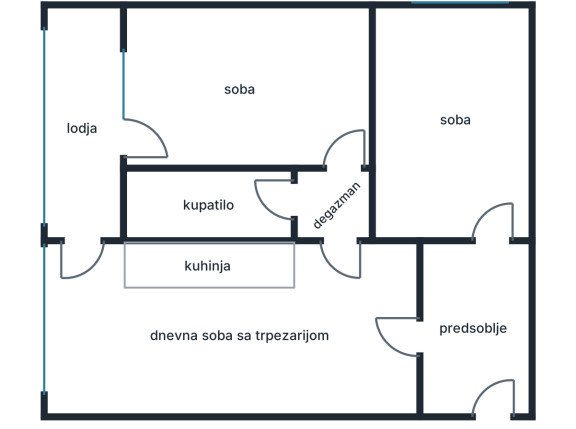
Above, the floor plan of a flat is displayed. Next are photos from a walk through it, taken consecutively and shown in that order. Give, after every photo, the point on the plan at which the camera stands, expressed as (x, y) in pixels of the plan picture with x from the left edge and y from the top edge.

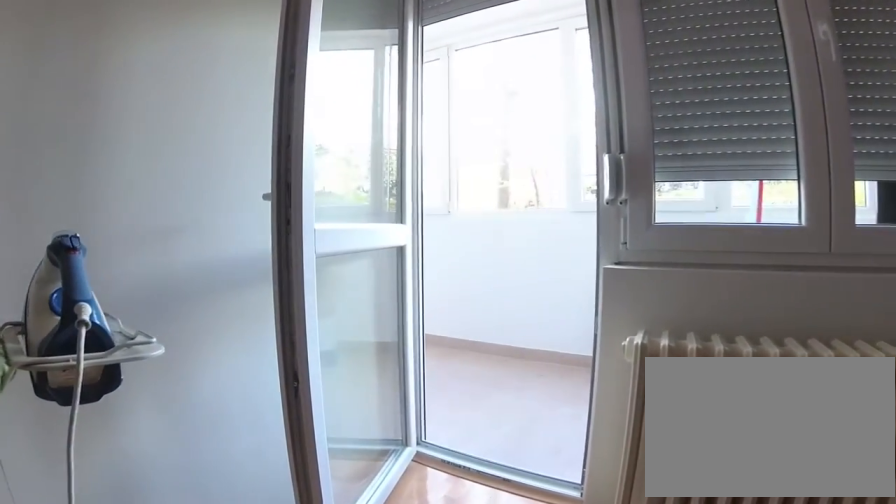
(237, 129)
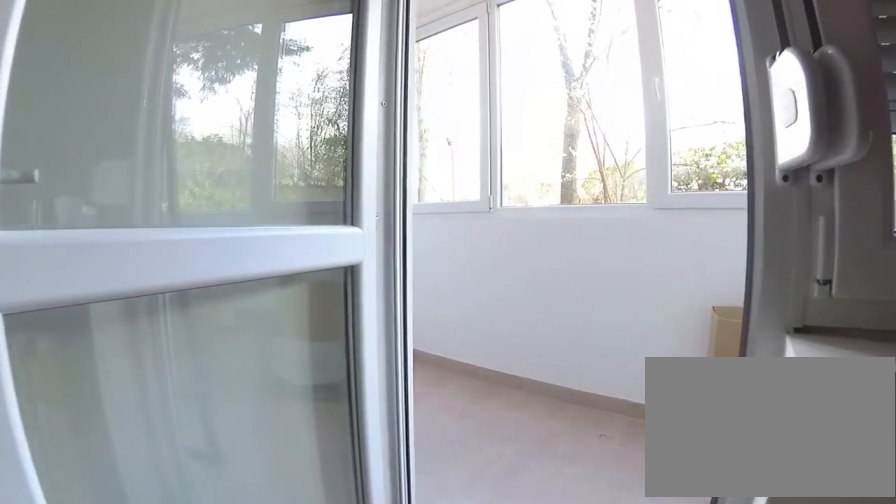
(177, 131)
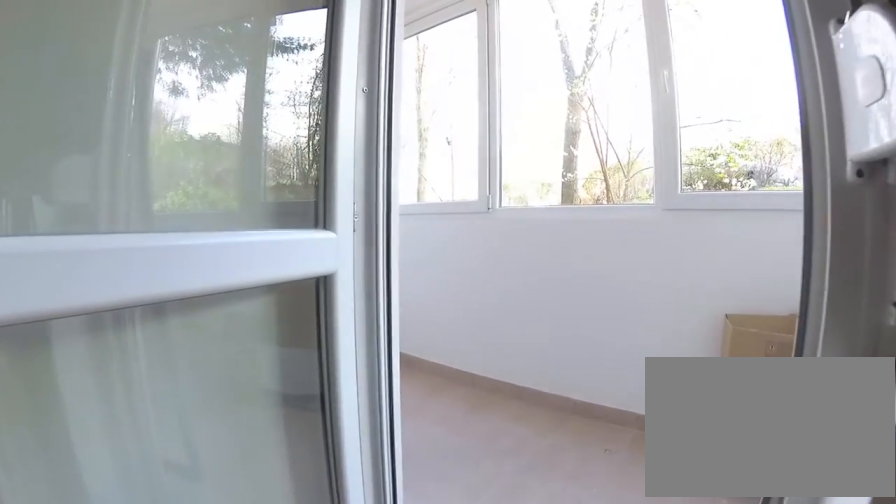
(169, 132)
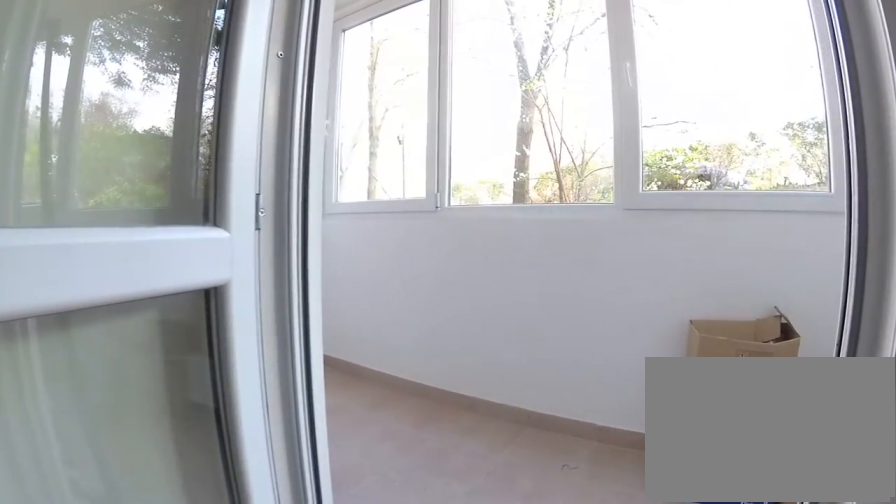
(152, 135)
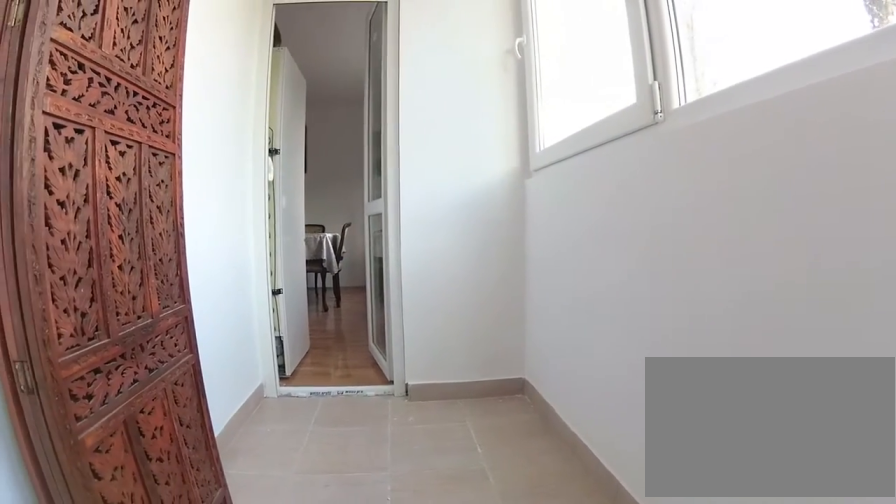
(89, 135)
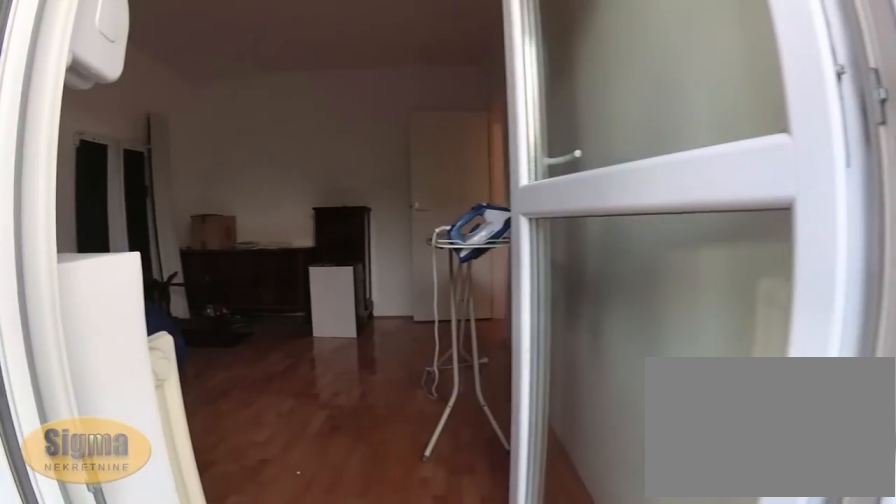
(91, 141)
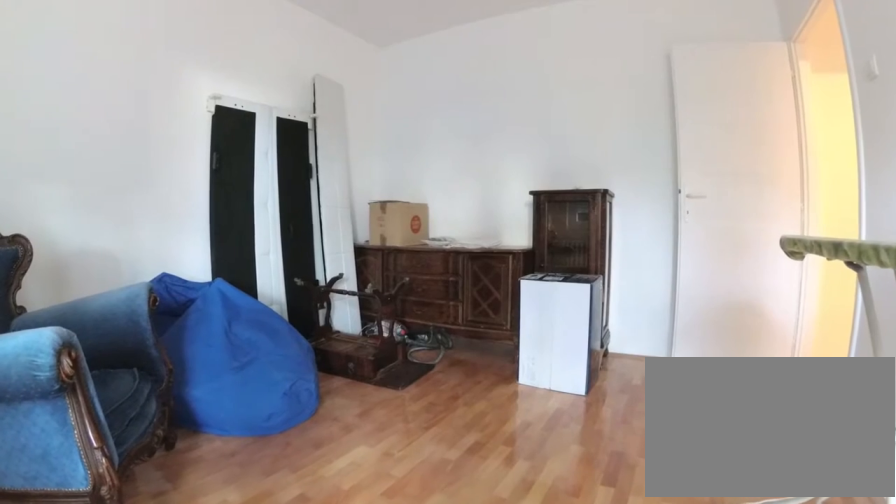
(153, 141)
